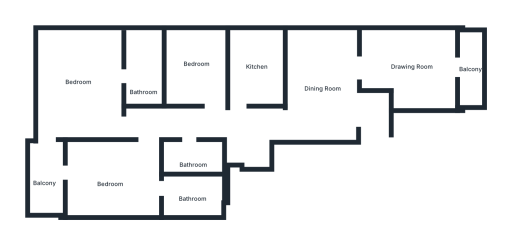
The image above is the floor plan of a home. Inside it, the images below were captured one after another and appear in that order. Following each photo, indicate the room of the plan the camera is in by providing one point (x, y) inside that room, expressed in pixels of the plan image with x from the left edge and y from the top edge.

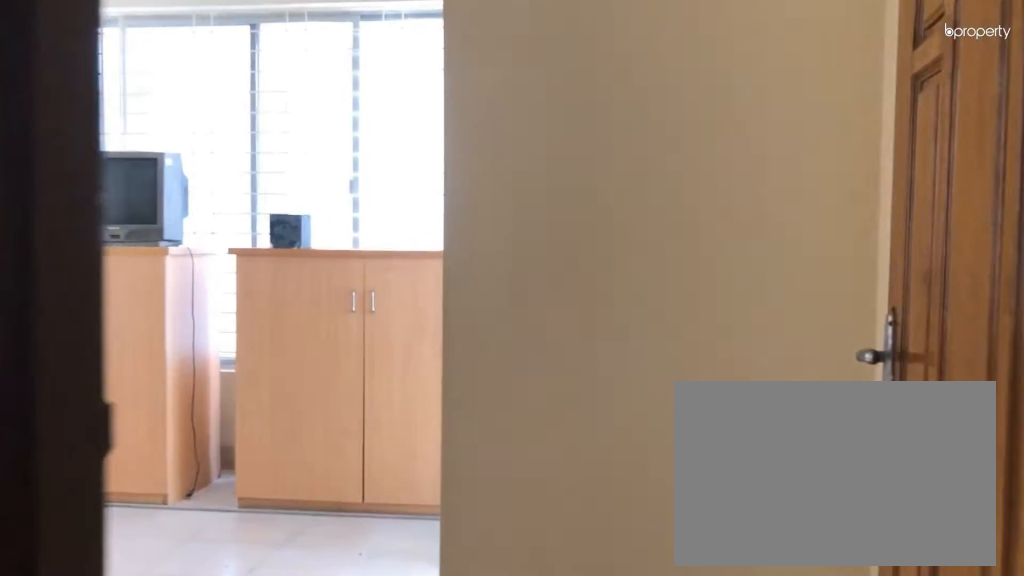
(376, 122)
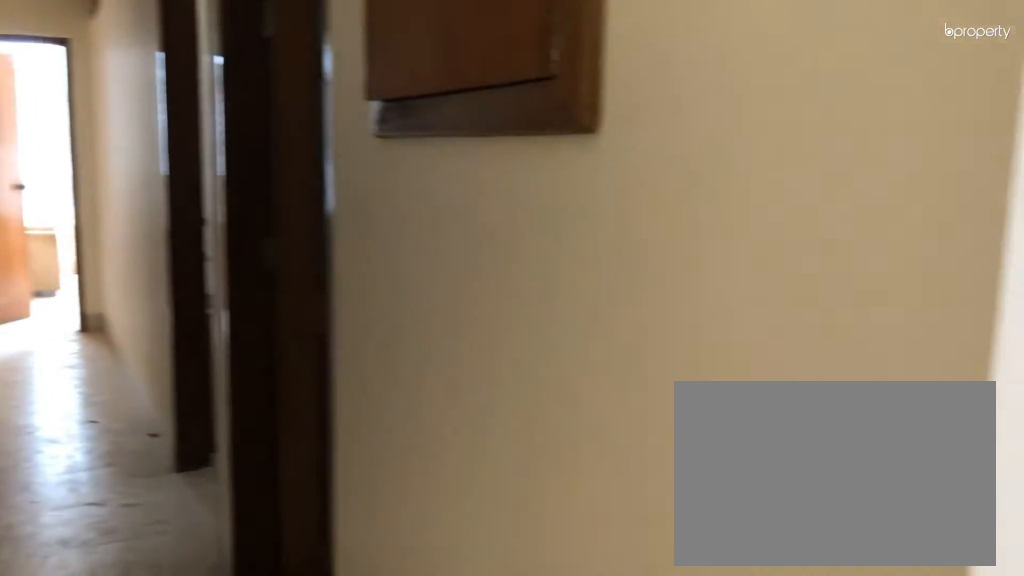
(325, 87)
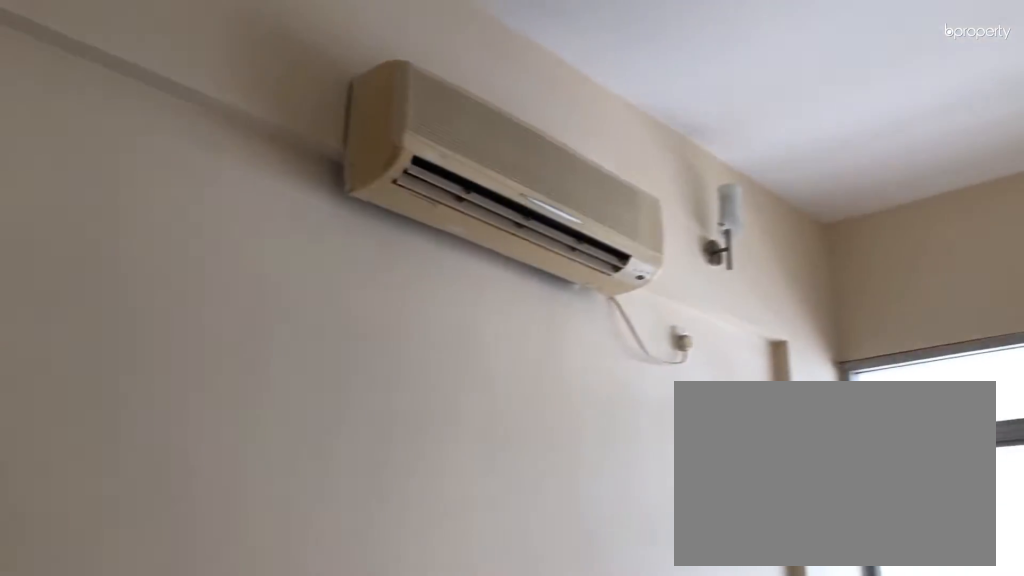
(415, 67)
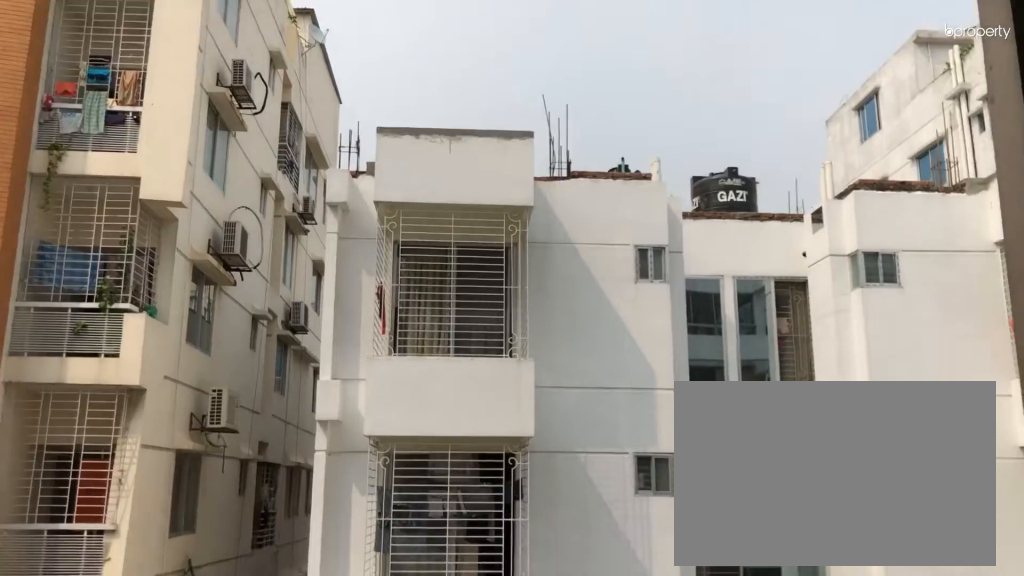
(473, 52)
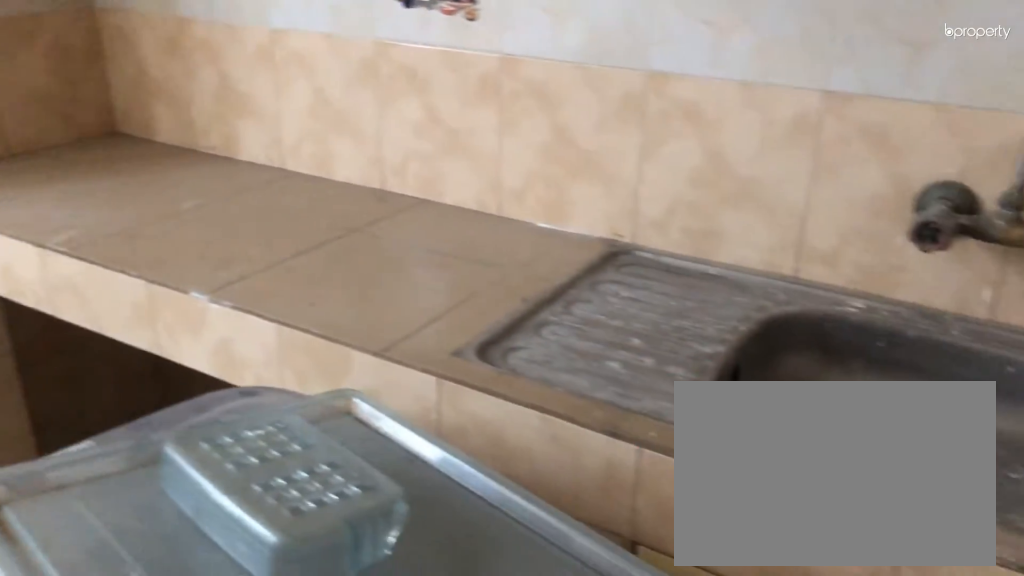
(260, 68)
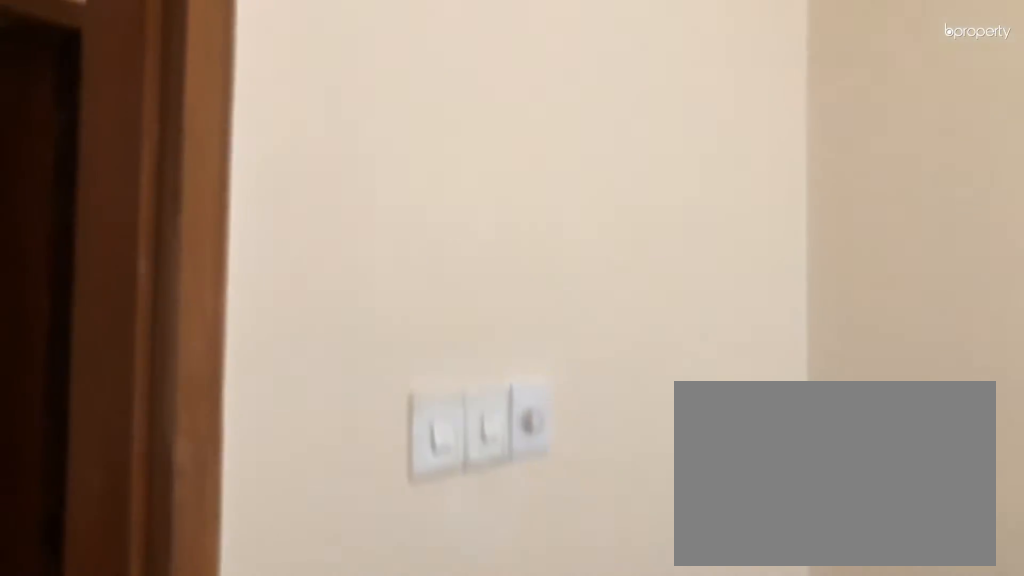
(198, 69)
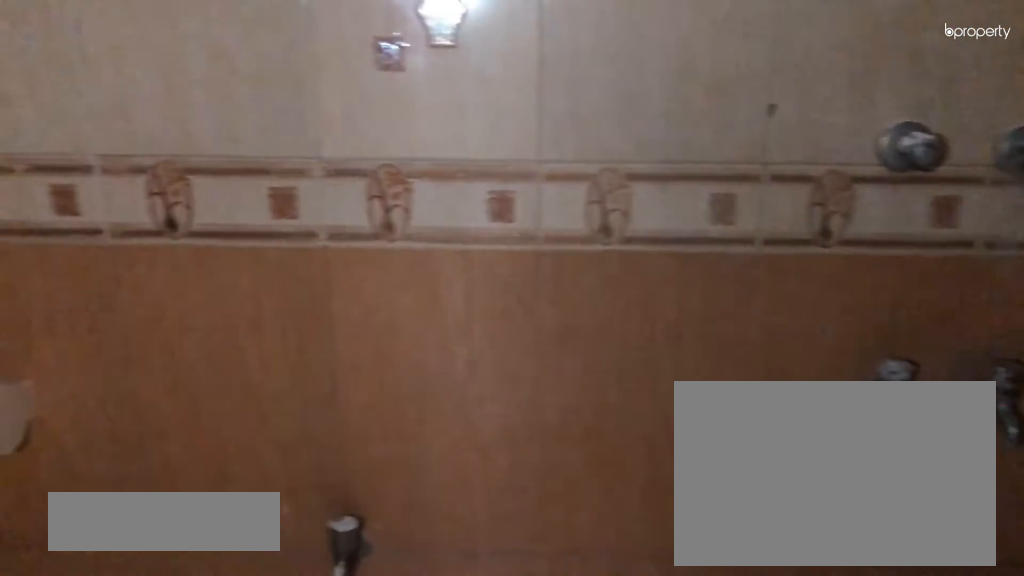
(195, 155)
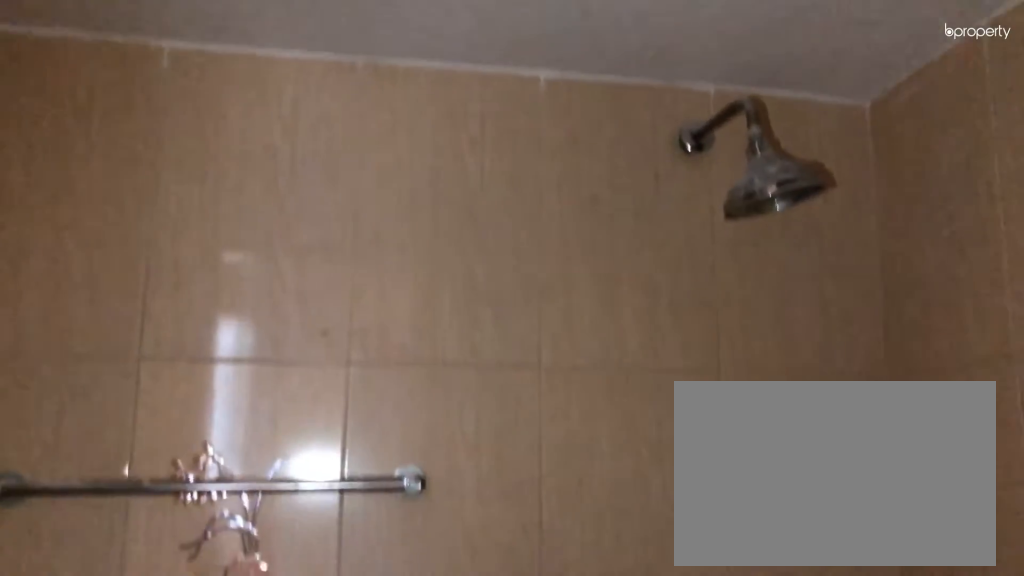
(195, 155)
